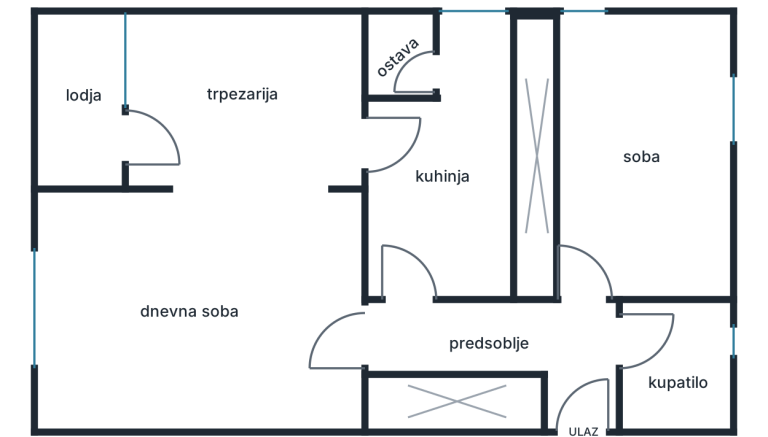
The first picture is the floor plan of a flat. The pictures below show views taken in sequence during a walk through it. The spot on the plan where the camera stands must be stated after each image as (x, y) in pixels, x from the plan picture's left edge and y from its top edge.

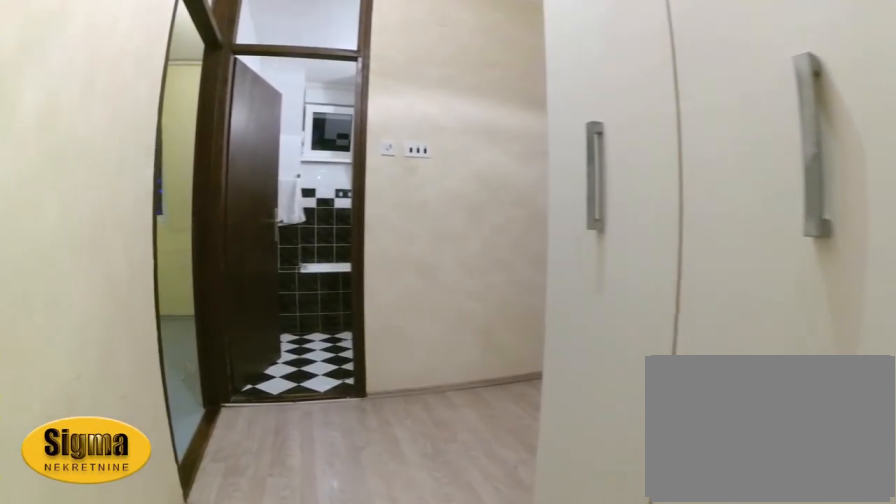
(419, 327)
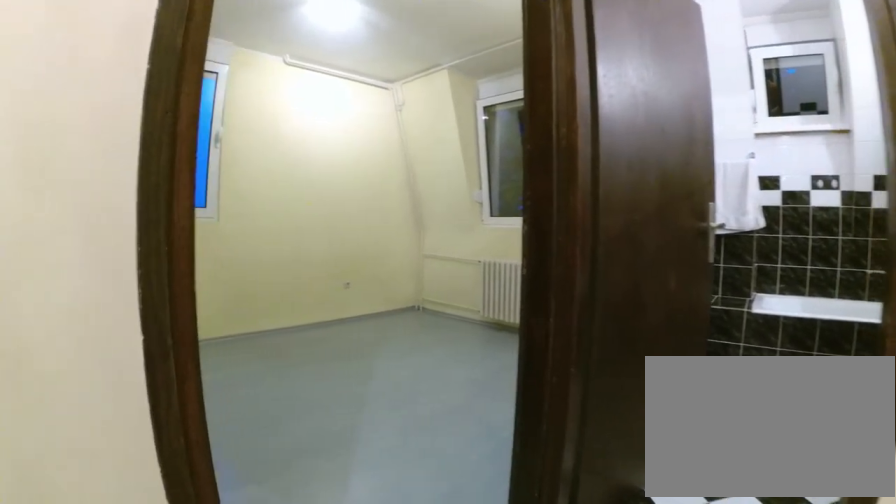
(528, 335)
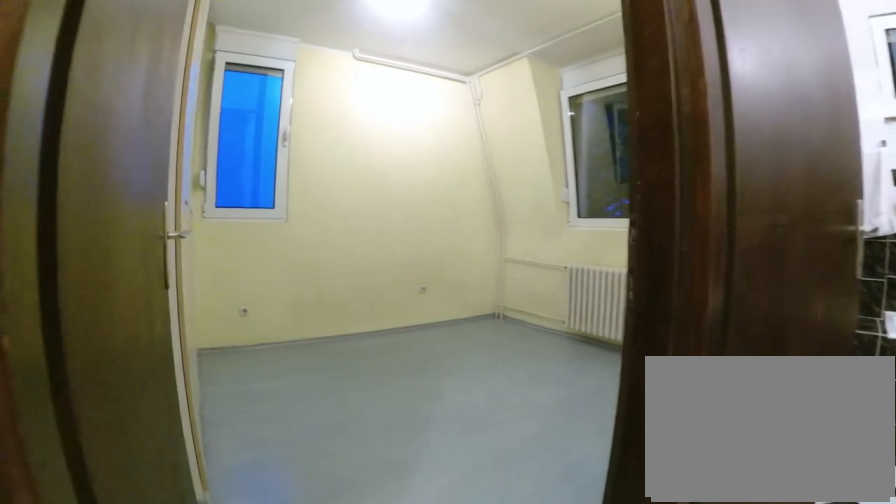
(545, 338)
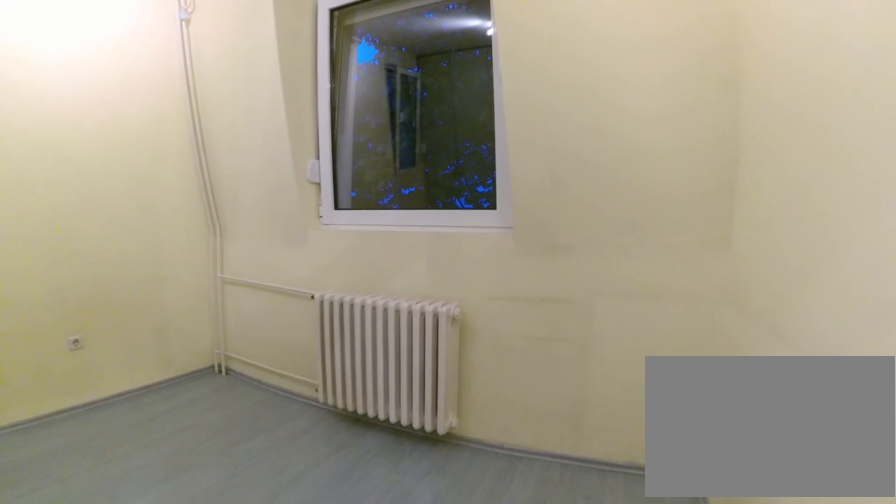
(634, 283)
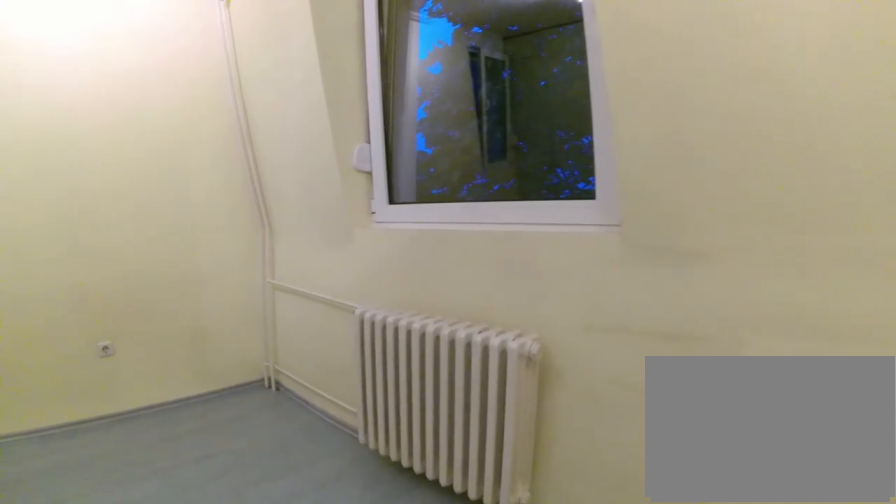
(678, 281)
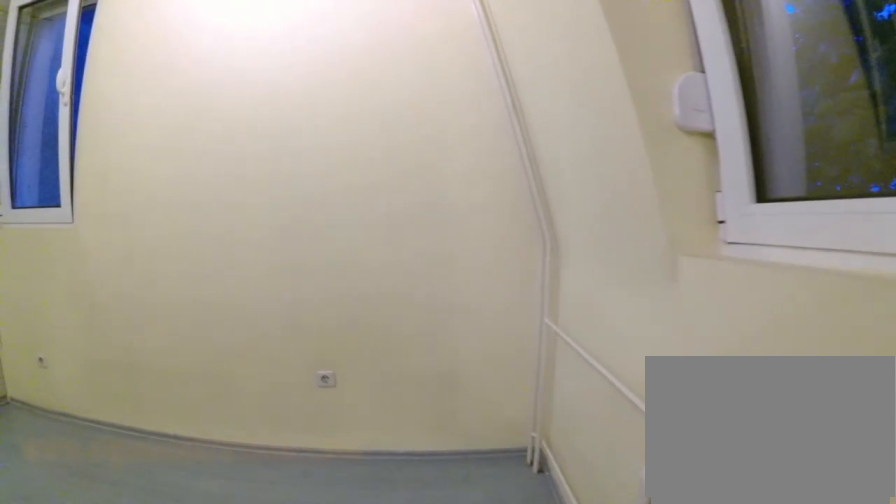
(690, 242)
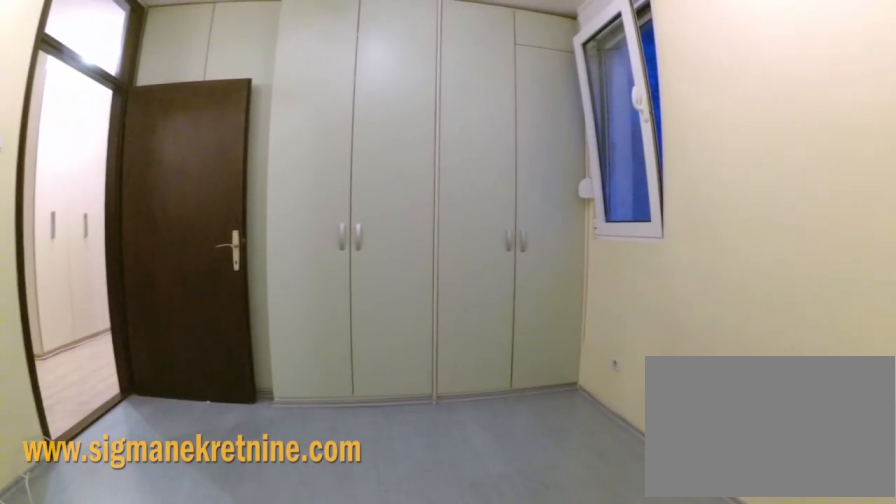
(708, 228)
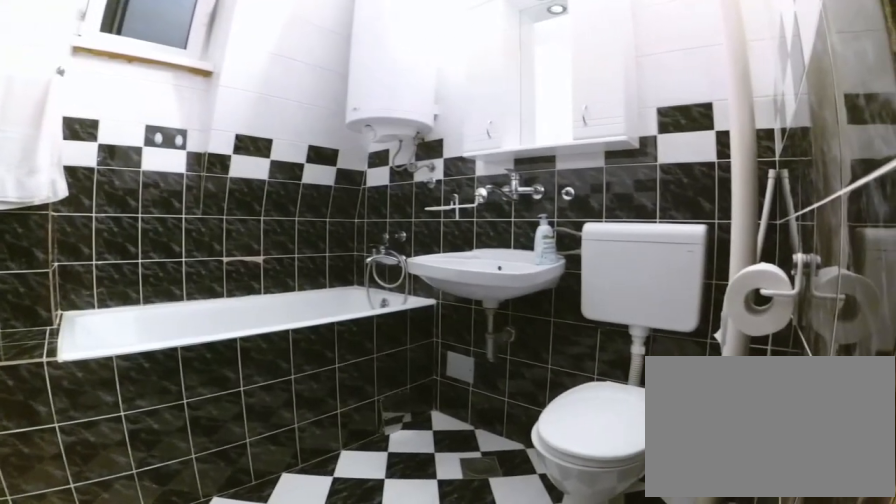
(624, 324)
